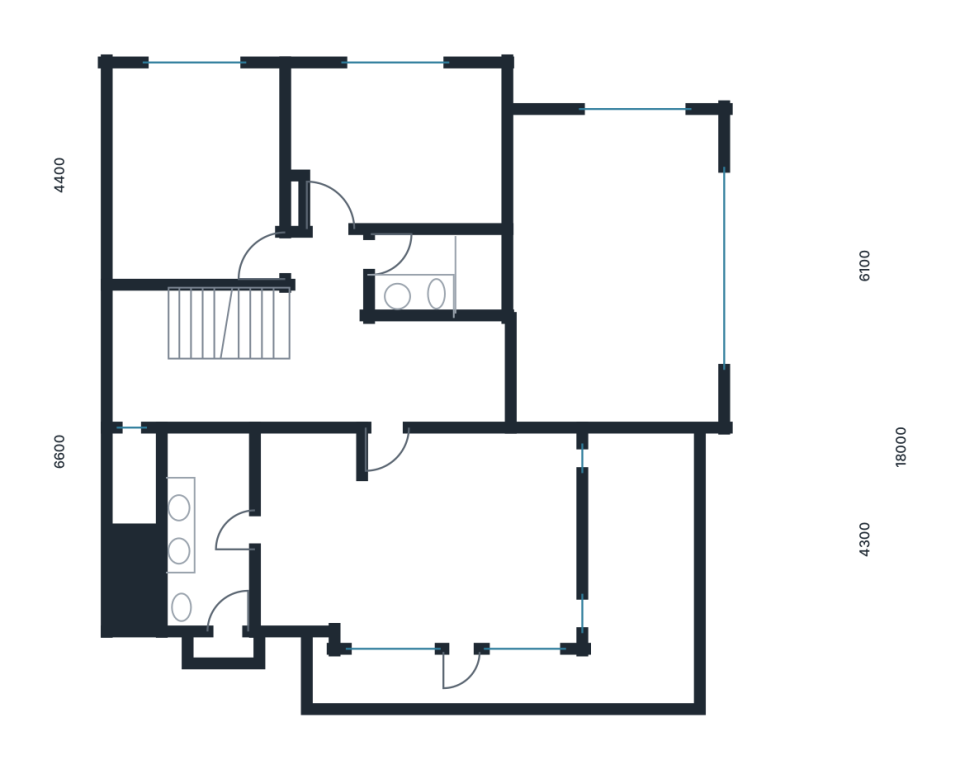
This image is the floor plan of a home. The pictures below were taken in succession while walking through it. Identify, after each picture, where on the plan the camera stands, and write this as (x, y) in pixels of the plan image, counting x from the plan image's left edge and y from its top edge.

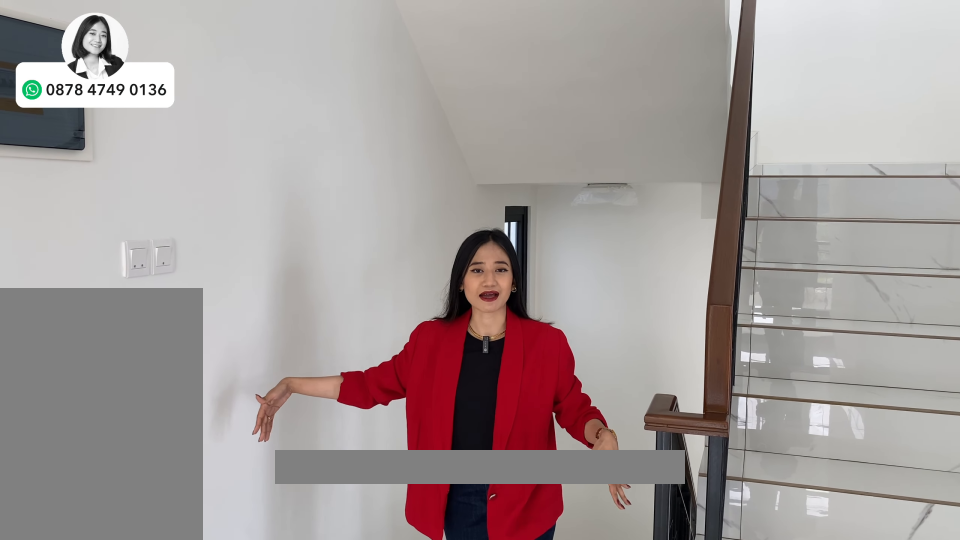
(331, 366)
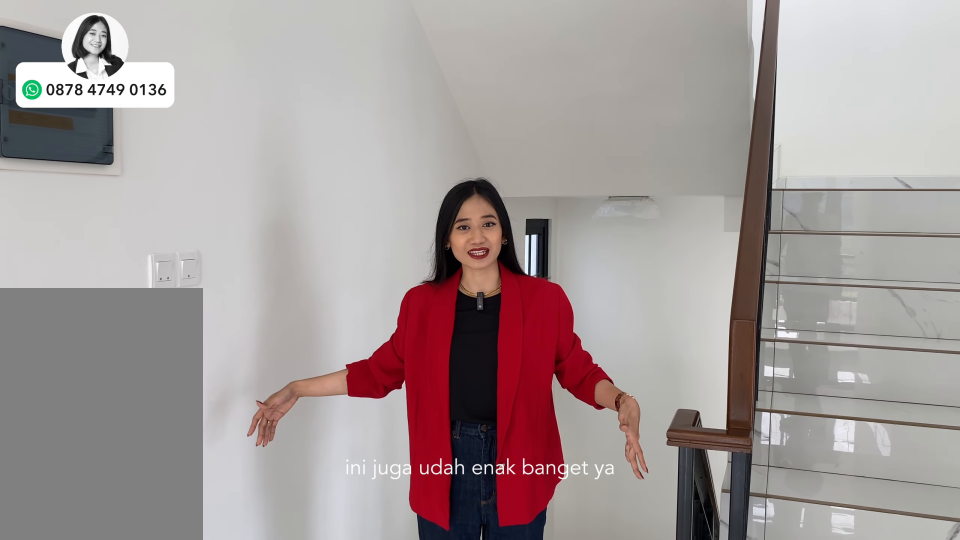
(331, 366)
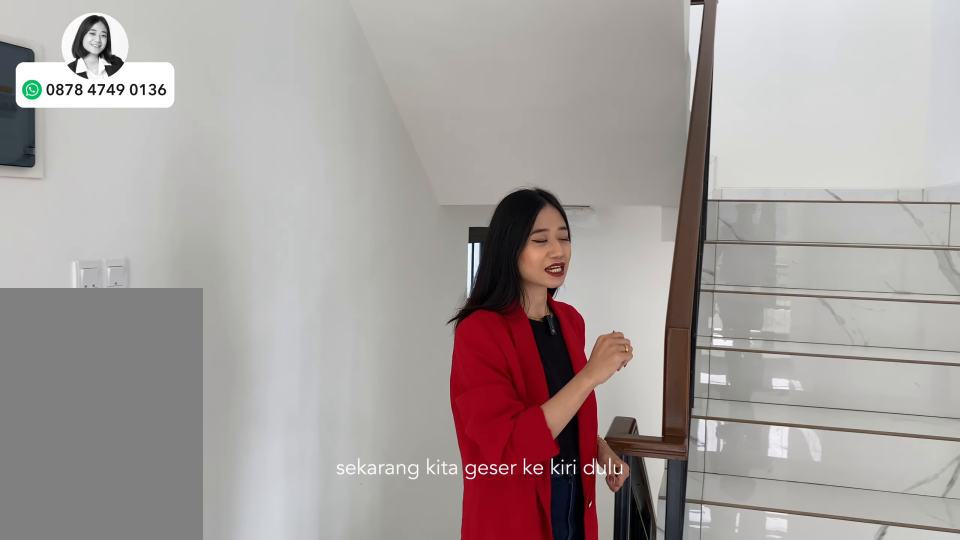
(331, 366)
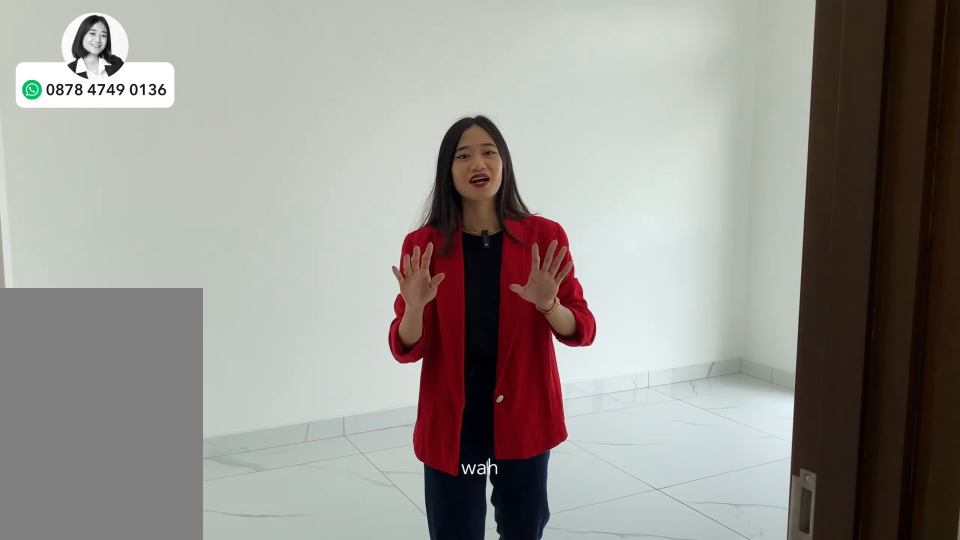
(193, 167)
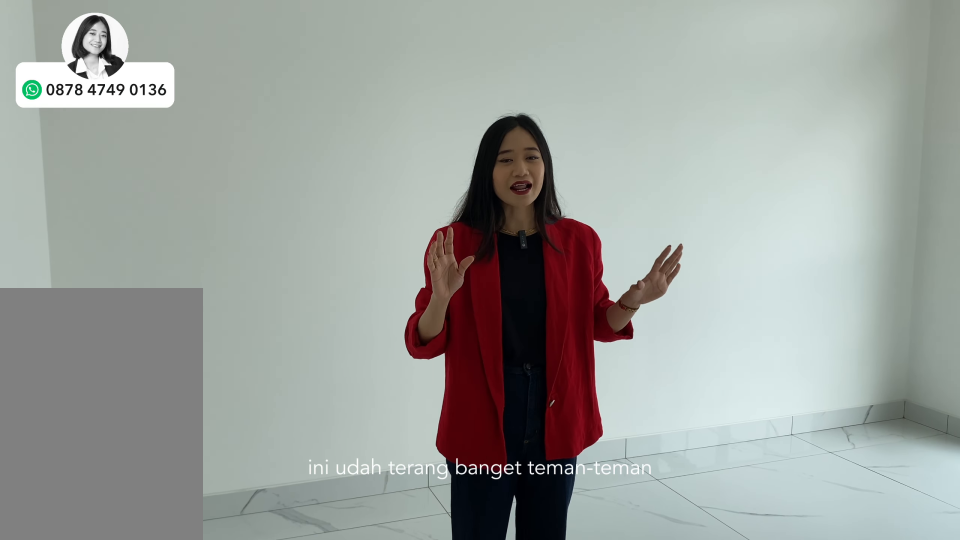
(194, 167)
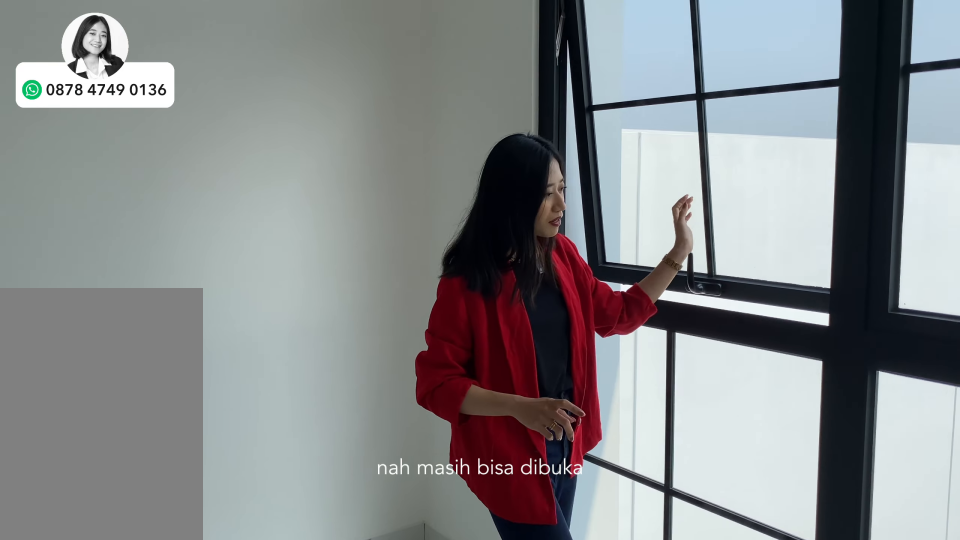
(193, 167)
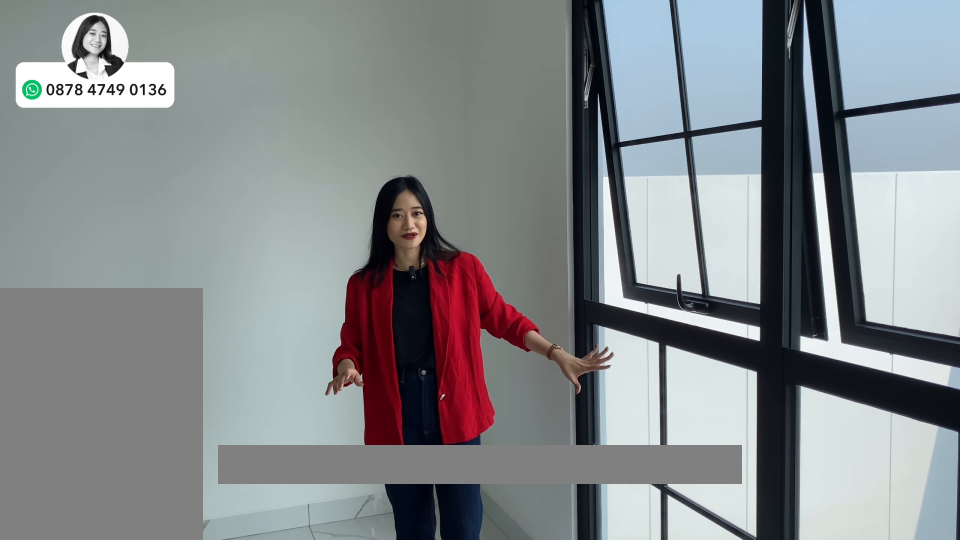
(413, 146)
